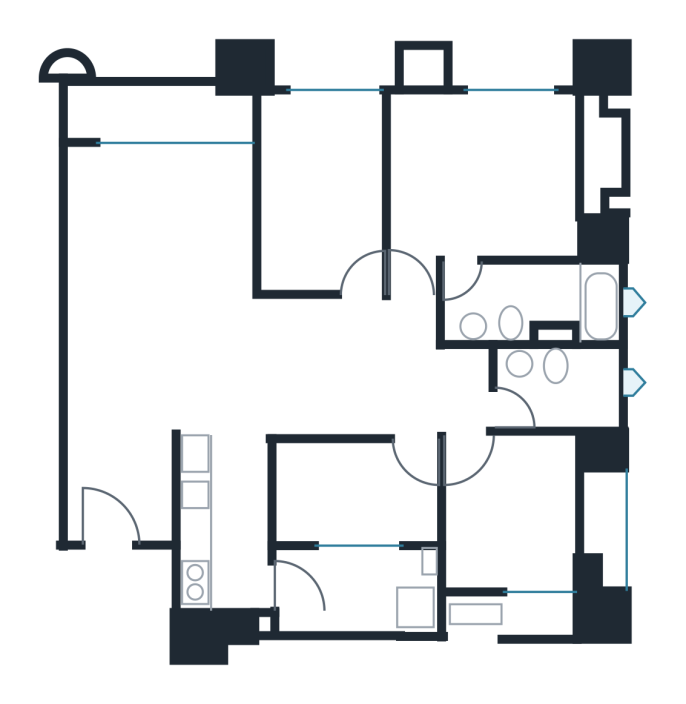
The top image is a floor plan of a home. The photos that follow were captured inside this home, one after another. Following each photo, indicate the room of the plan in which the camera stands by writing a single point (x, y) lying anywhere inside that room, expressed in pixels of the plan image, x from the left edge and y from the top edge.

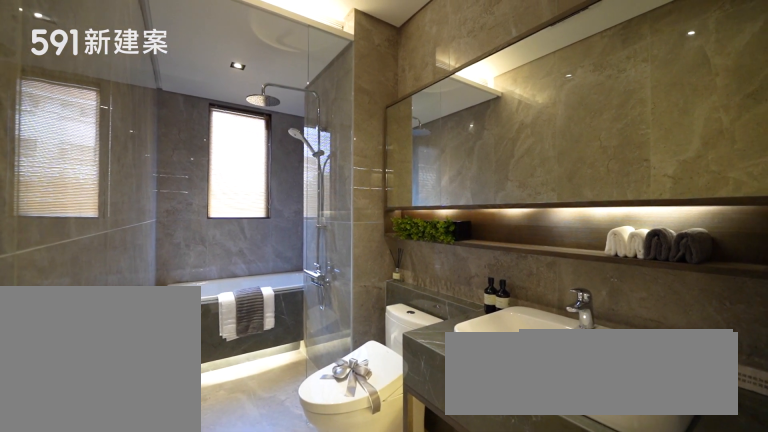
(543, 301)
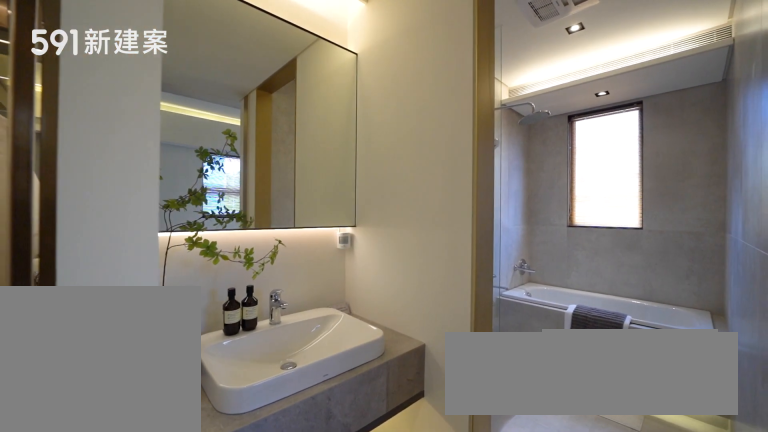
(565, 385)
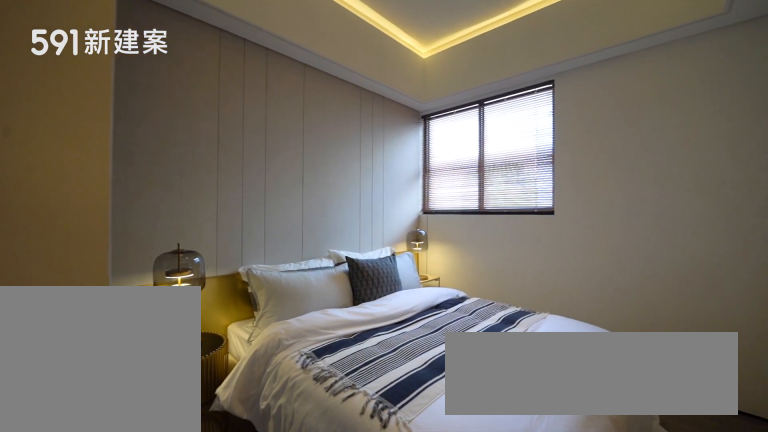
(511, 518)
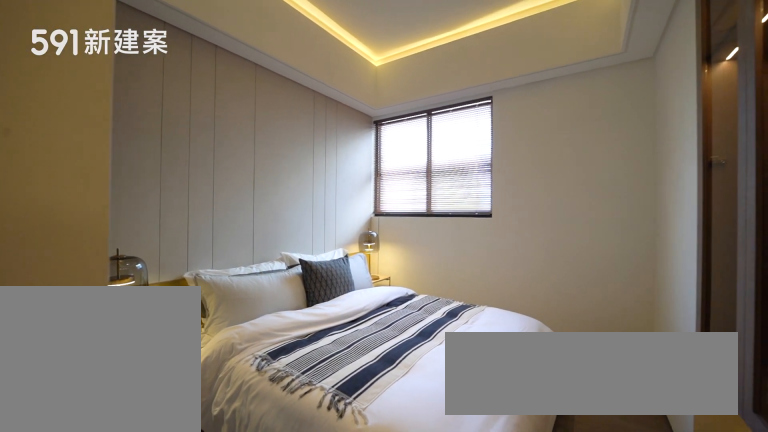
(511, 518)
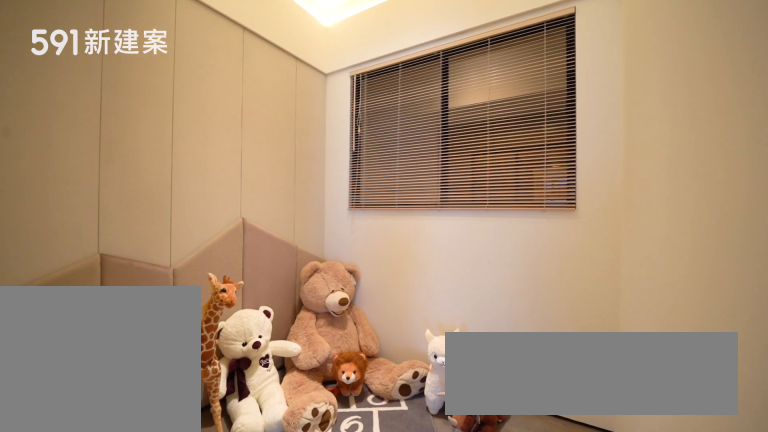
(351, 494)
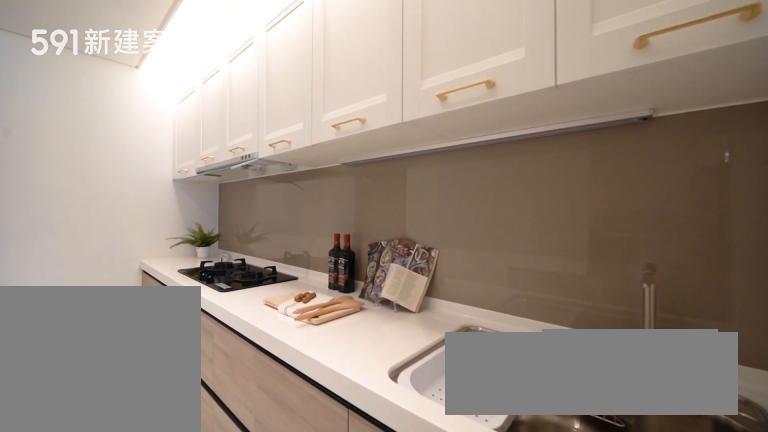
(221, 531)
